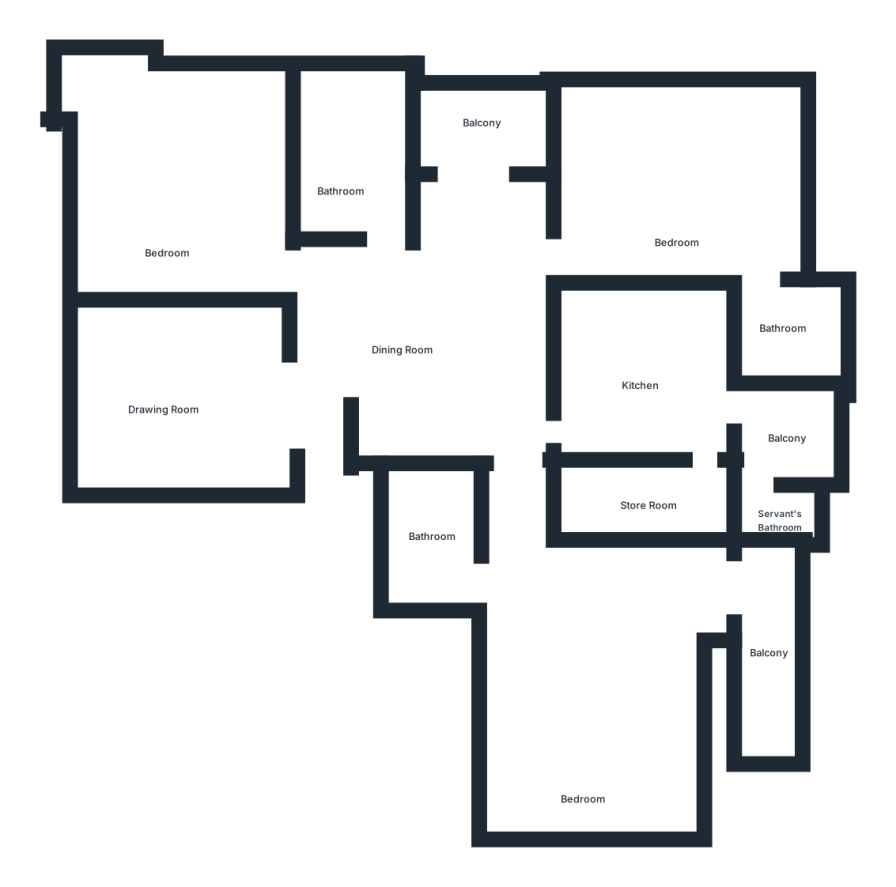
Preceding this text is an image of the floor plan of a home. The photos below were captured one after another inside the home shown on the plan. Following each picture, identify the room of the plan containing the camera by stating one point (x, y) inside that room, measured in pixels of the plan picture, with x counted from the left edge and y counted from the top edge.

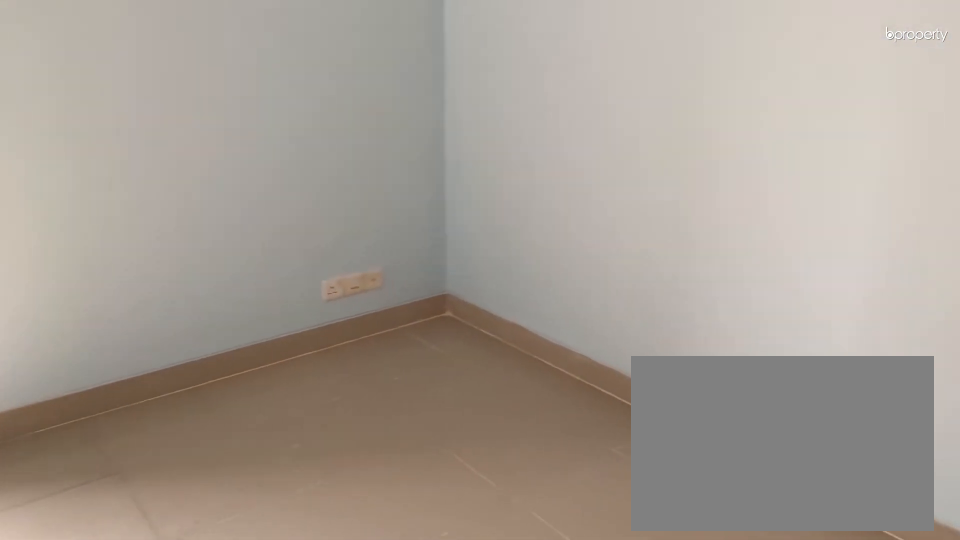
(168, 205)
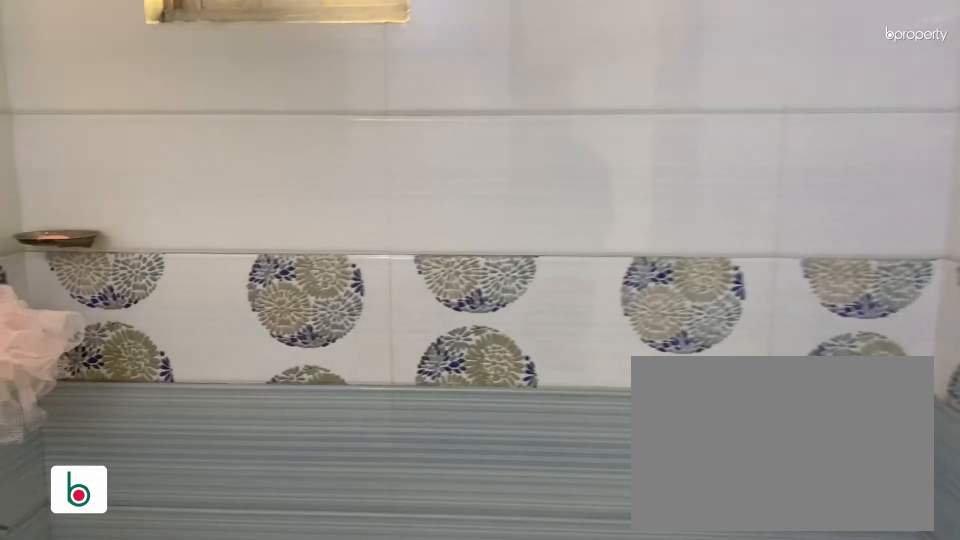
(343, 173)
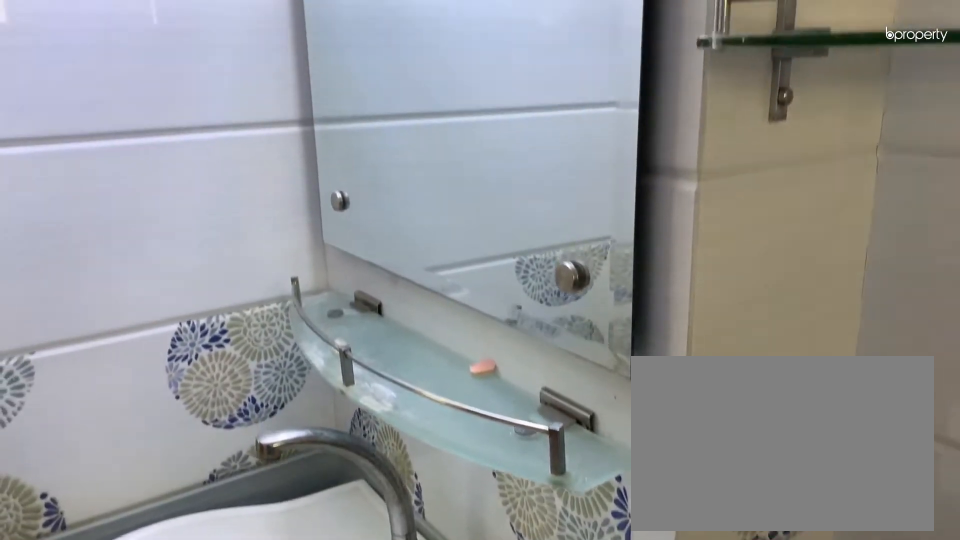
(343, 173)
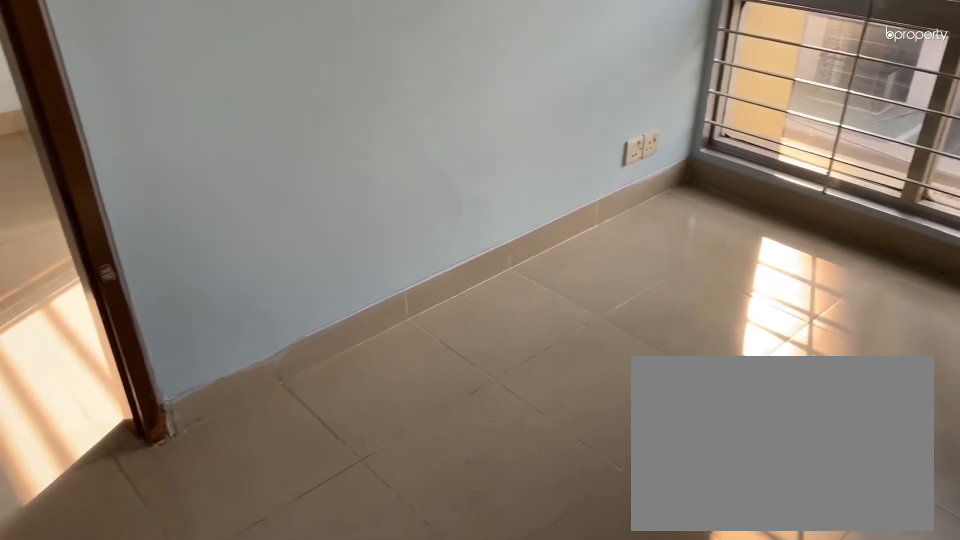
(682, 192)
